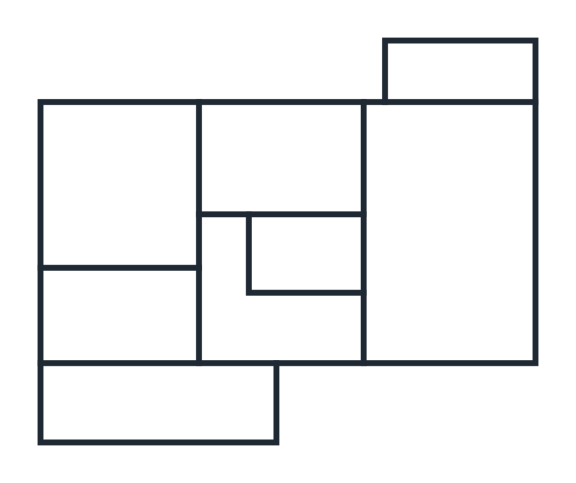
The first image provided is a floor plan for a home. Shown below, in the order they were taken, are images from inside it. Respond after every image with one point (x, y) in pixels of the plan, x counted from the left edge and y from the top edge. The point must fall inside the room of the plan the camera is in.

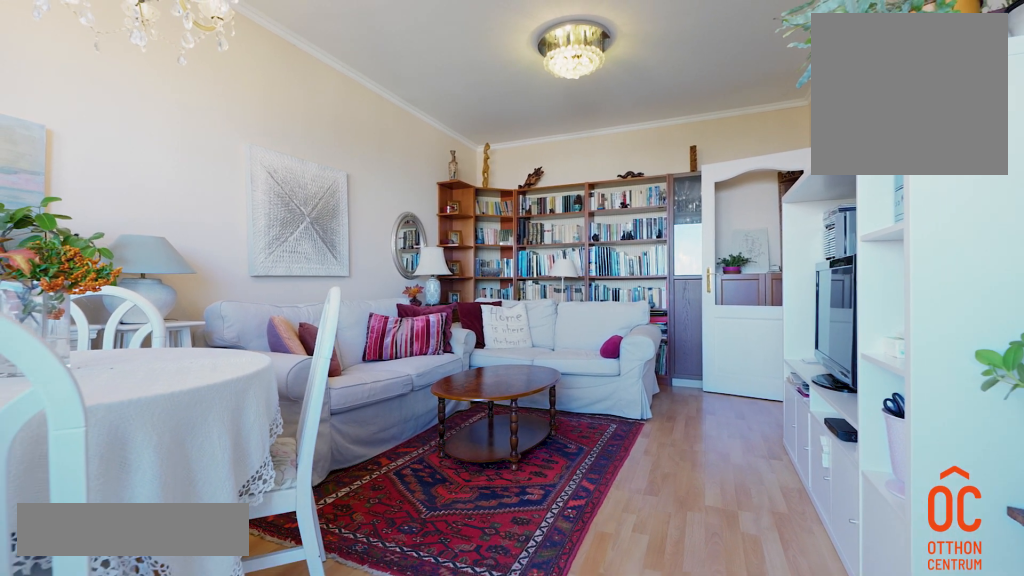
(434, 233)
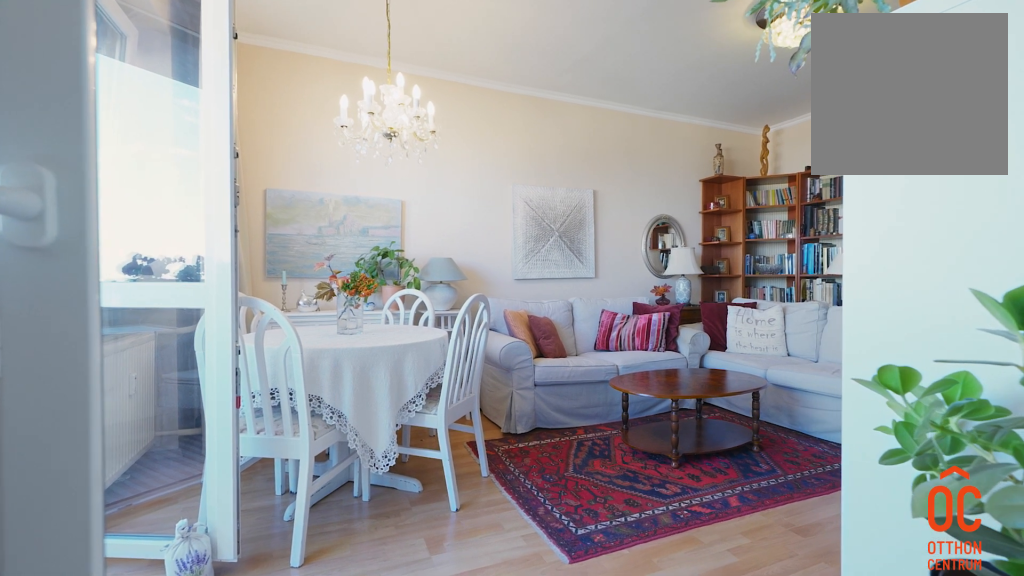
(434, 233)
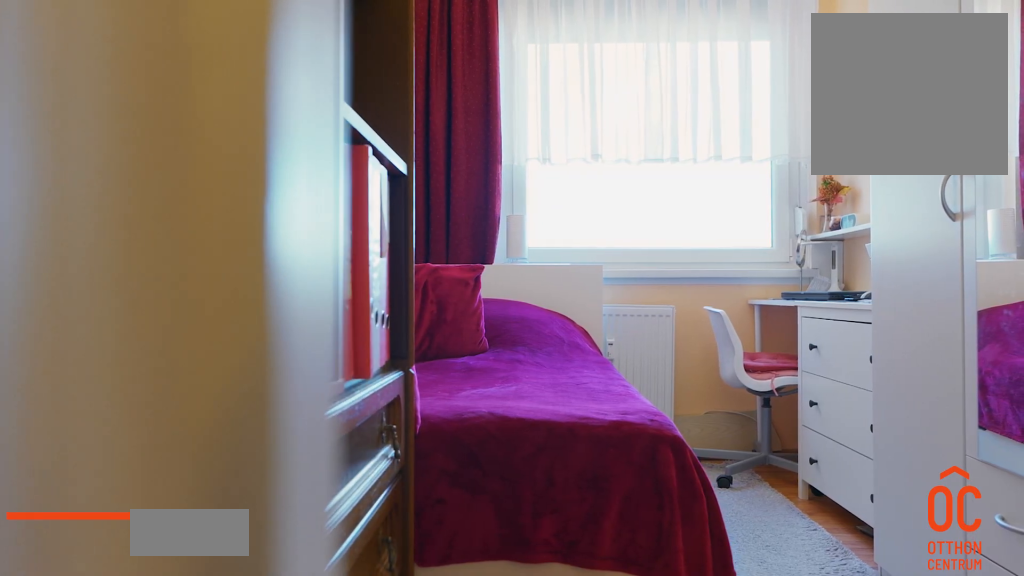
(105, 308)
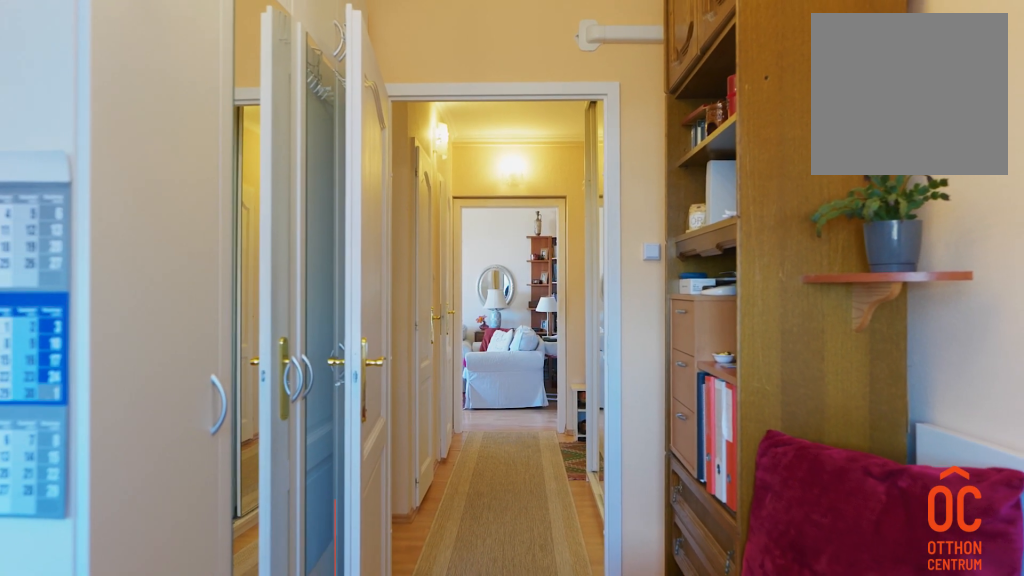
(104, 308)
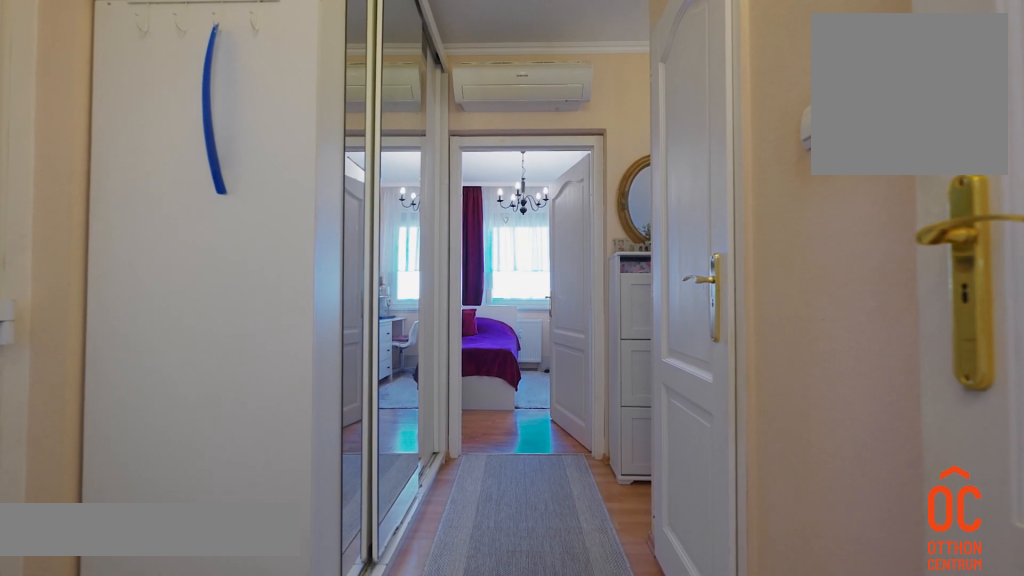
(253, 333)
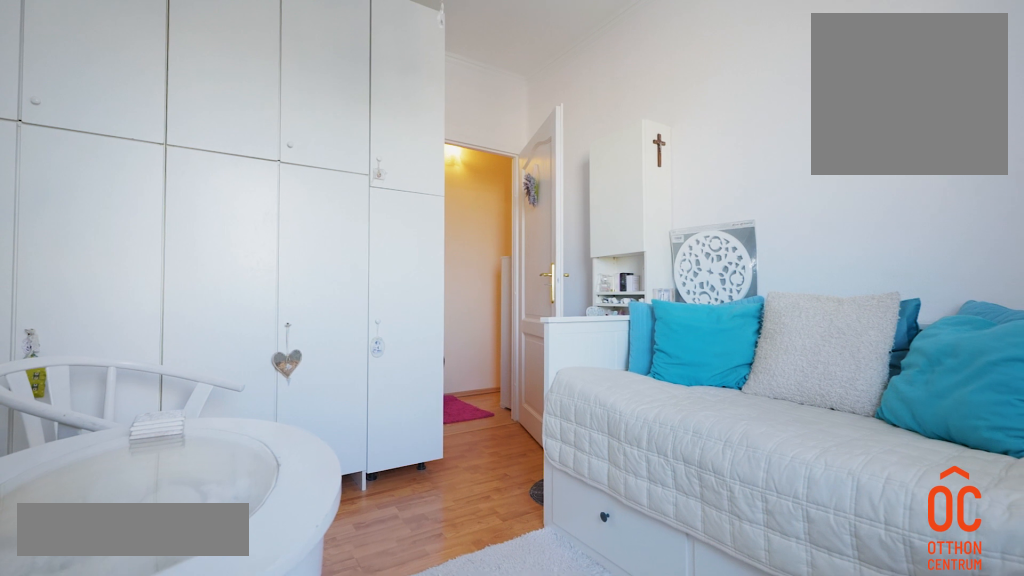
(126, 200)
